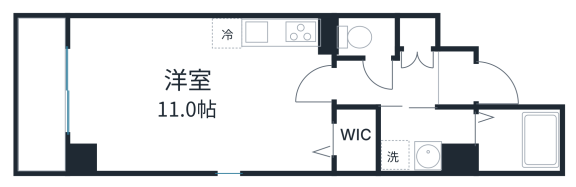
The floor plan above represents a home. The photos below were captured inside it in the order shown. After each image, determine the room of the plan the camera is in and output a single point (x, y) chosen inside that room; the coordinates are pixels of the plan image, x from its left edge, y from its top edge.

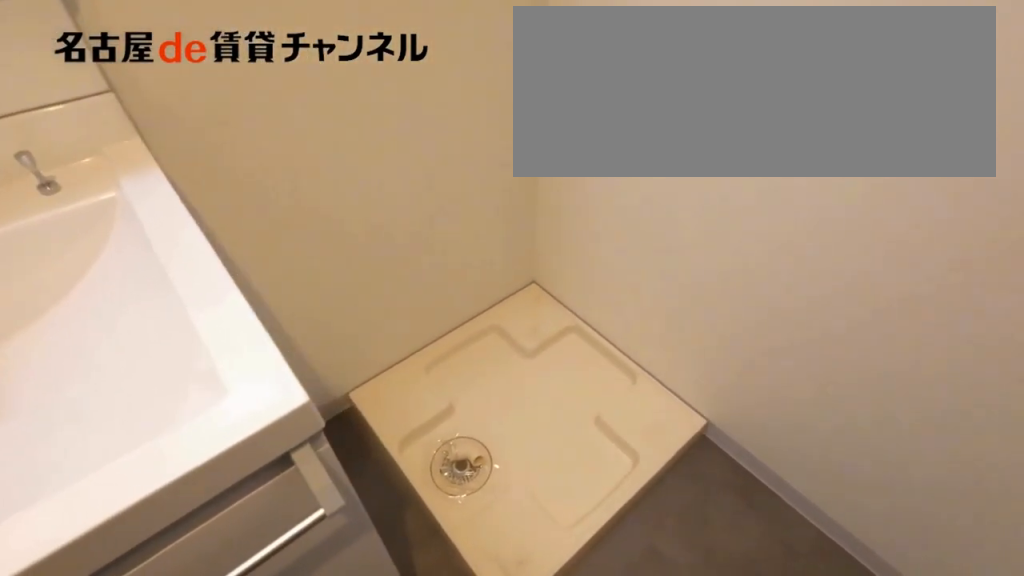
(426, 137)
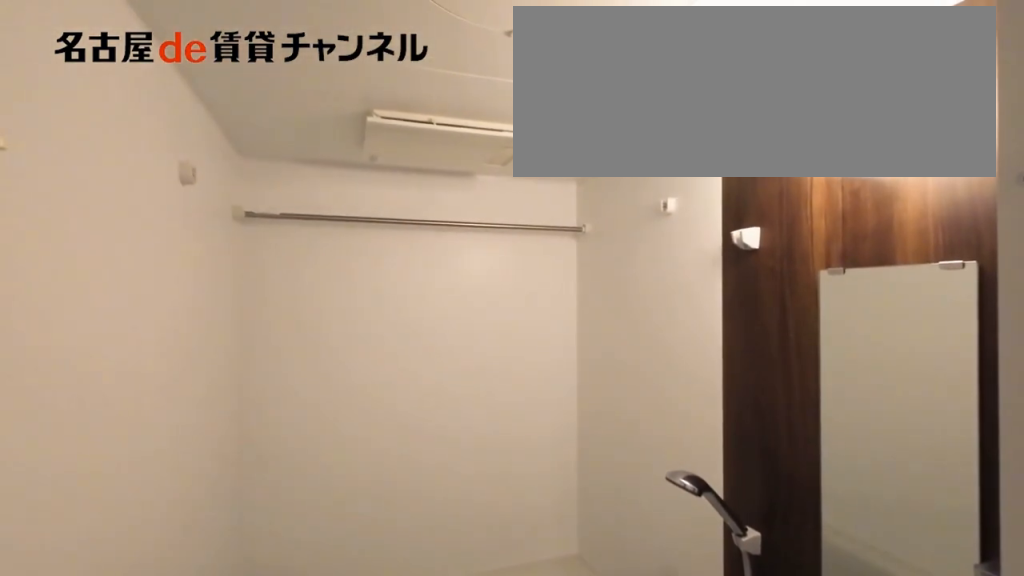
(517, 139)
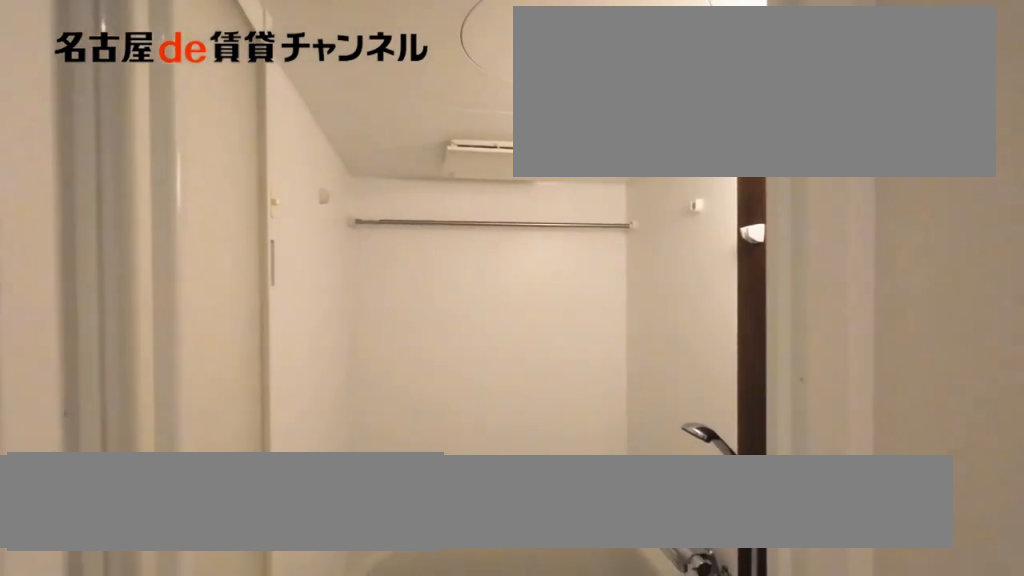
(517, 139)
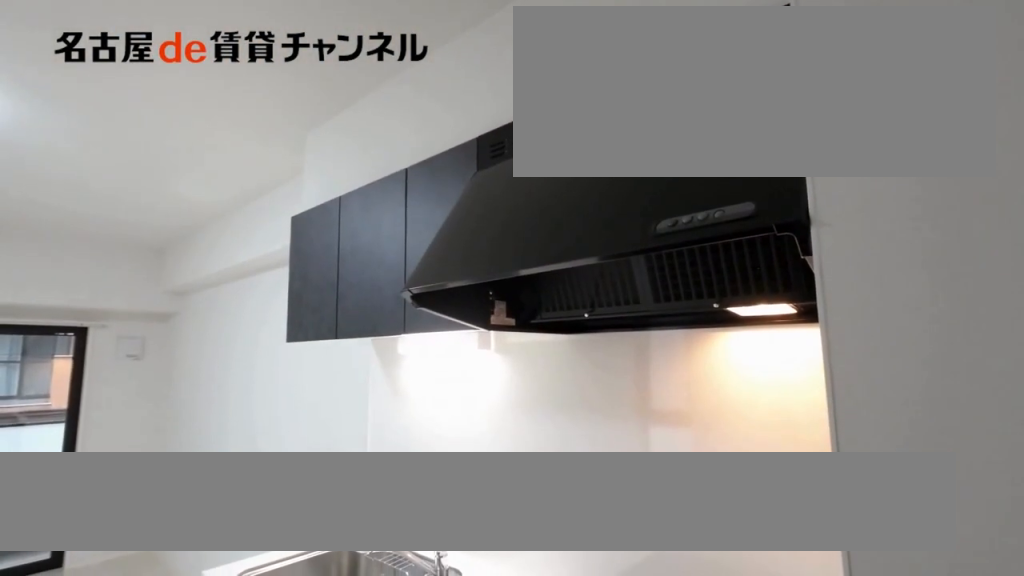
(274, 40)
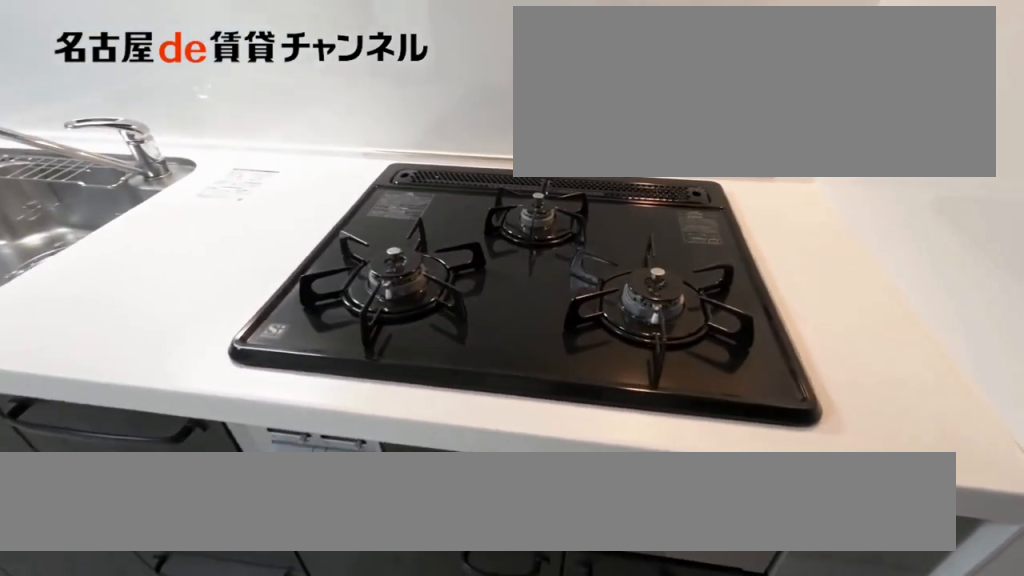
(274, 40)
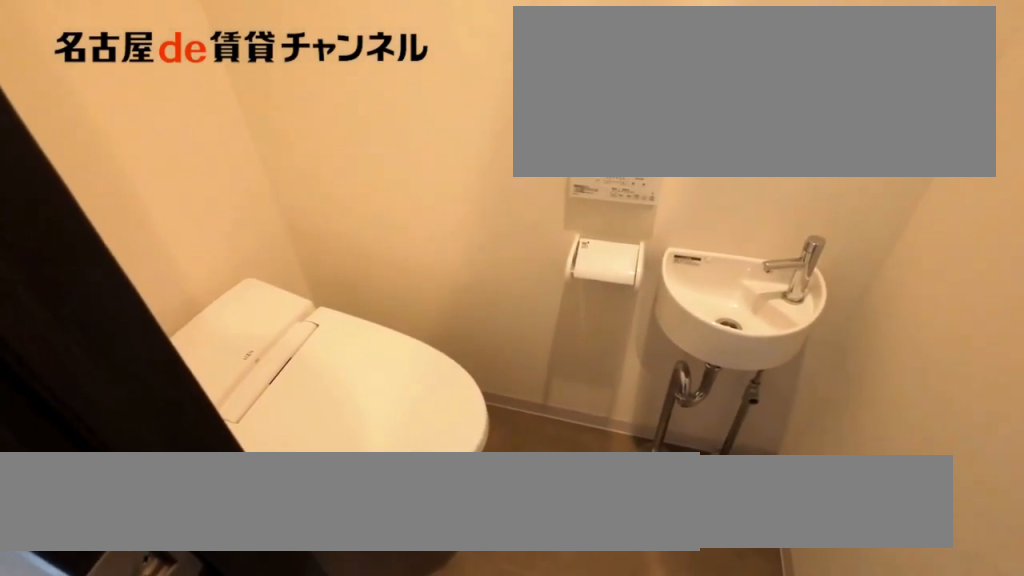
(368, 39)
